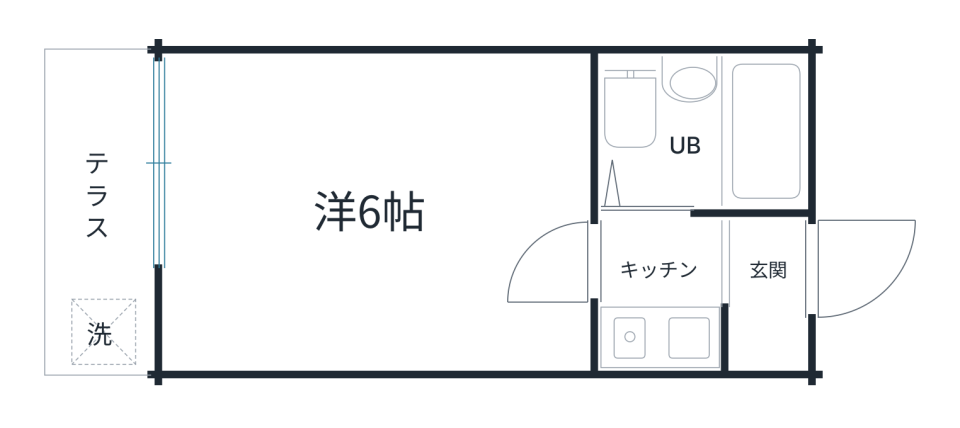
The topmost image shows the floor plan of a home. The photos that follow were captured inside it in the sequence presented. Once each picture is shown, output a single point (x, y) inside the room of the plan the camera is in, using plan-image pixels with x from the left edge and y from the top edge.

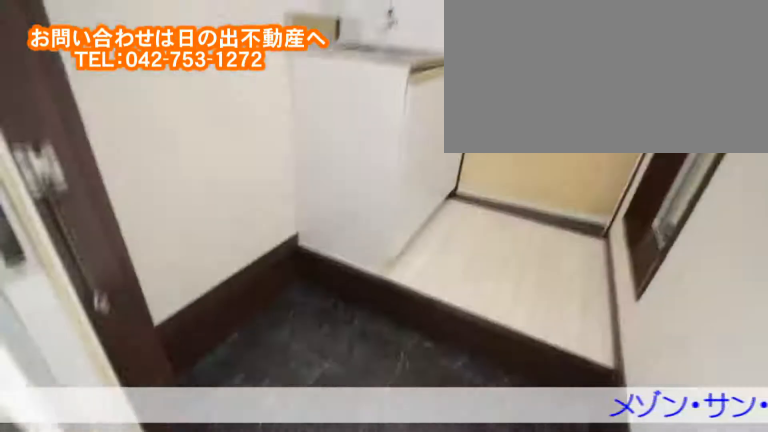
(735, 267)
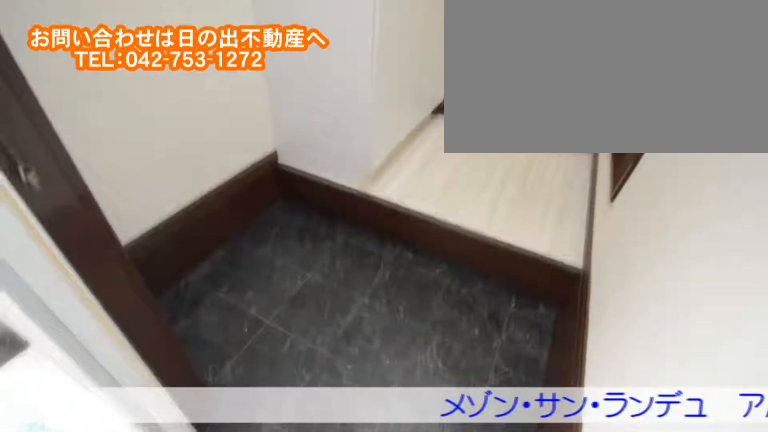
(735, 266)
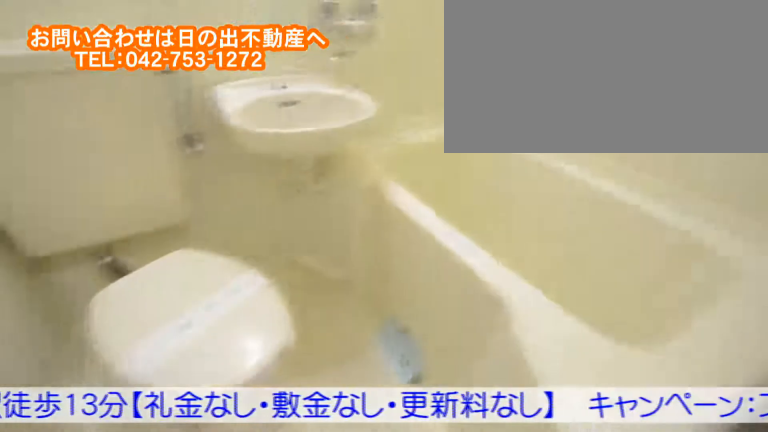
(747, 136)
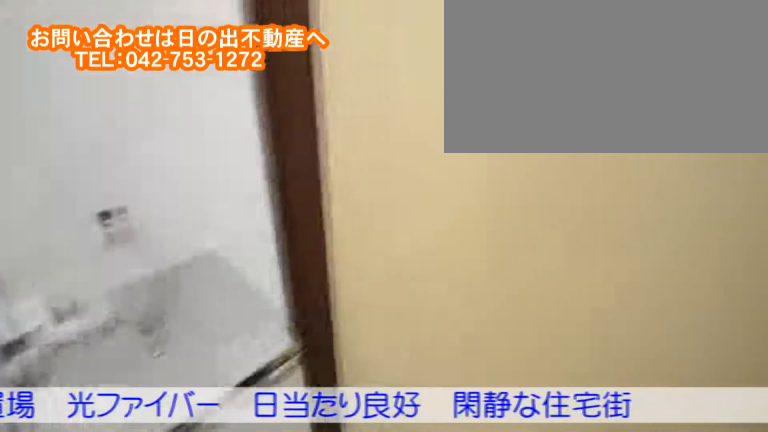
(661, 253)
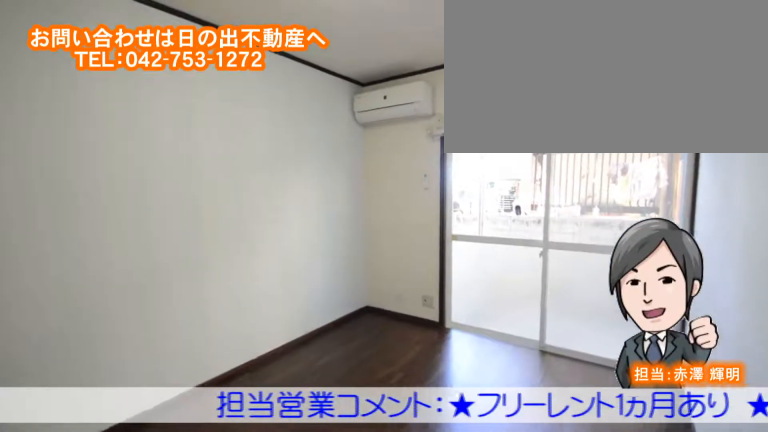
(260, 203)
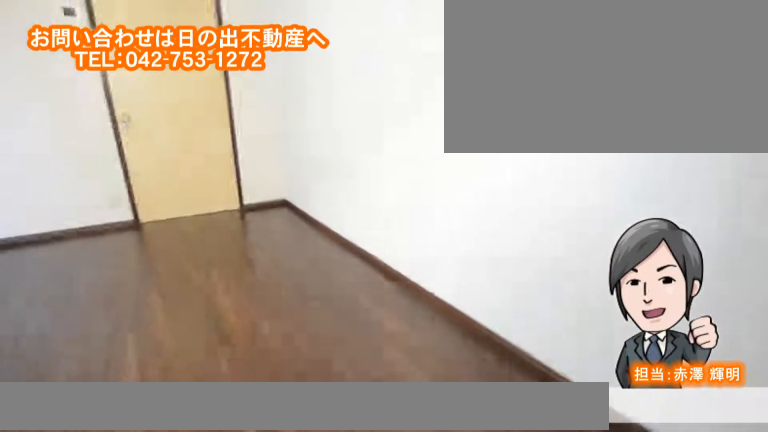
(261, 203)
